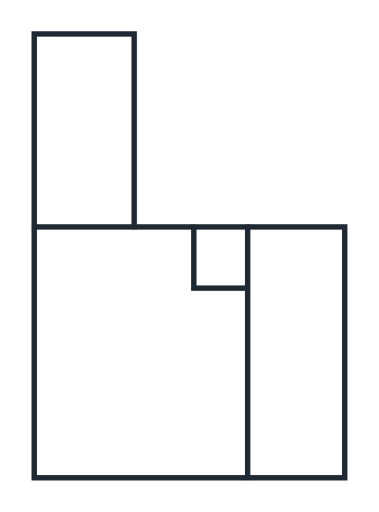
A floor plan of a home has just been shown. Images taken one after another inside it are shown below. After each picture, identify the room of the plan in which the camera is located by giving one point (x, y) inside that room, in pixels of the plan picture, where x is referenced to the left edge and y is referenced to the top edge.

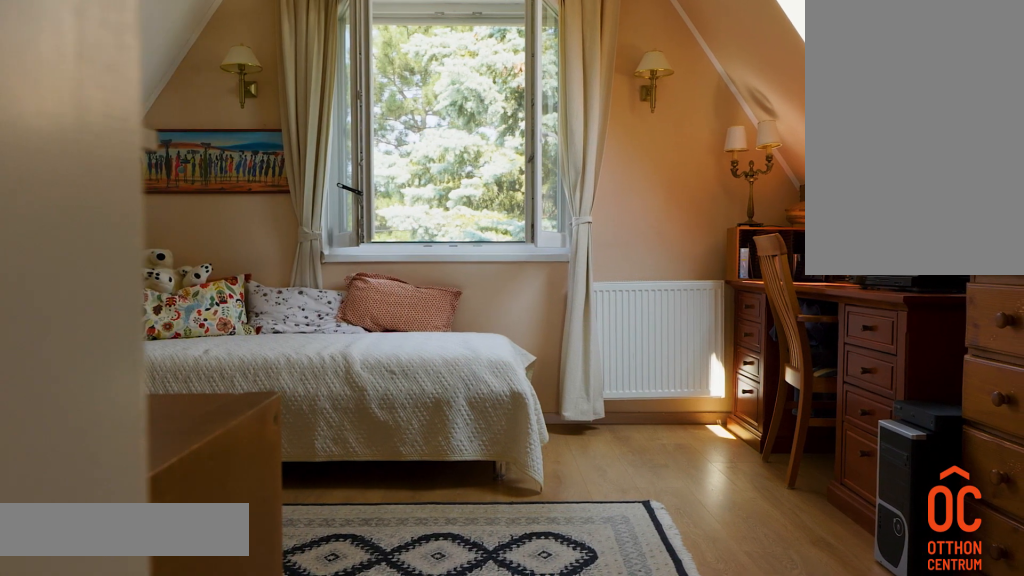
(98, 130)
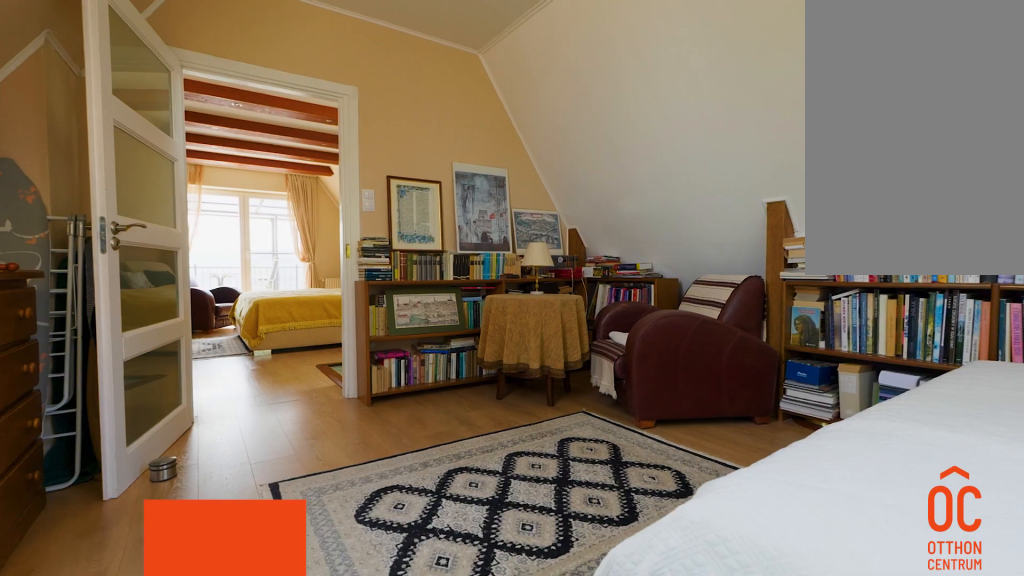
(98, 130)
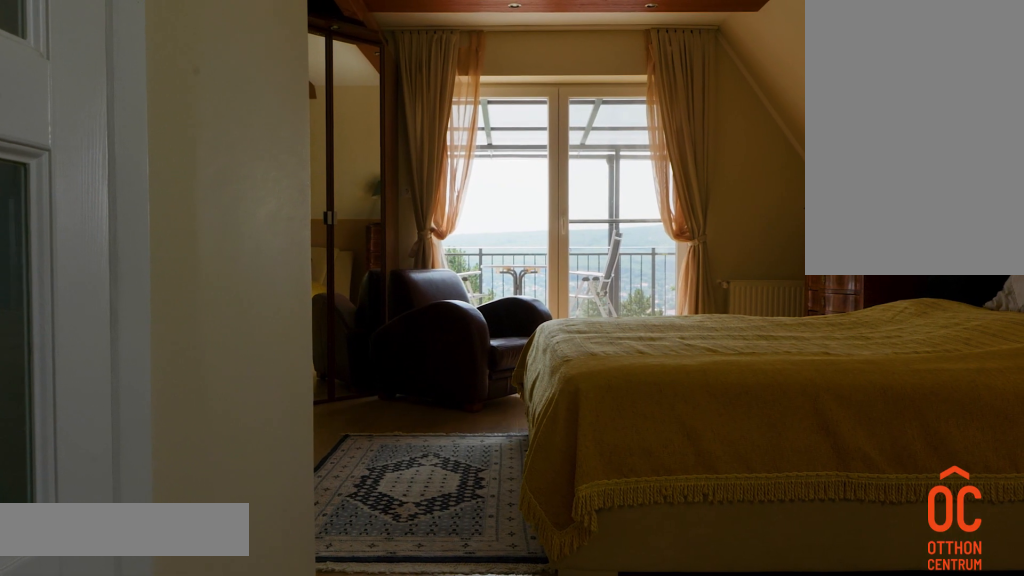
(98, 378)
